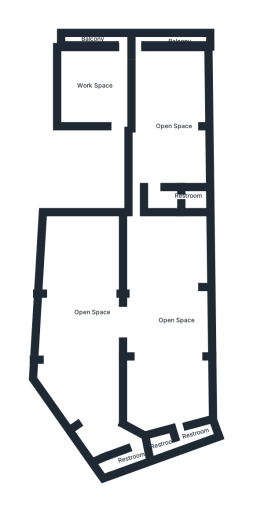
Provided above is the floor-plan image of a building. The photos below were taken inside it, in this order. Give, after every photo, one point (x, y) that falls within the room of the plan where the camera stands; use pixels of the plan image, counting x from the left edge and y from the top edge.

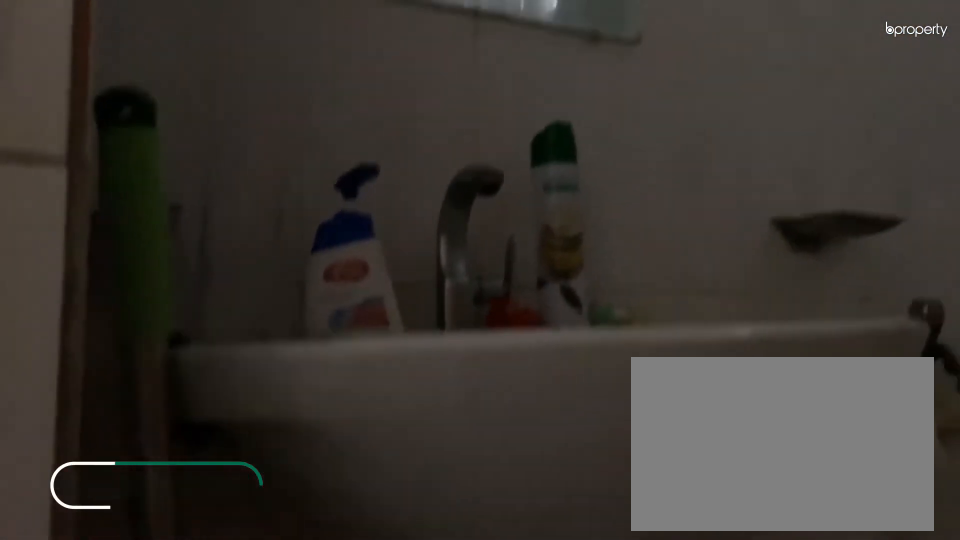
(192, 195)
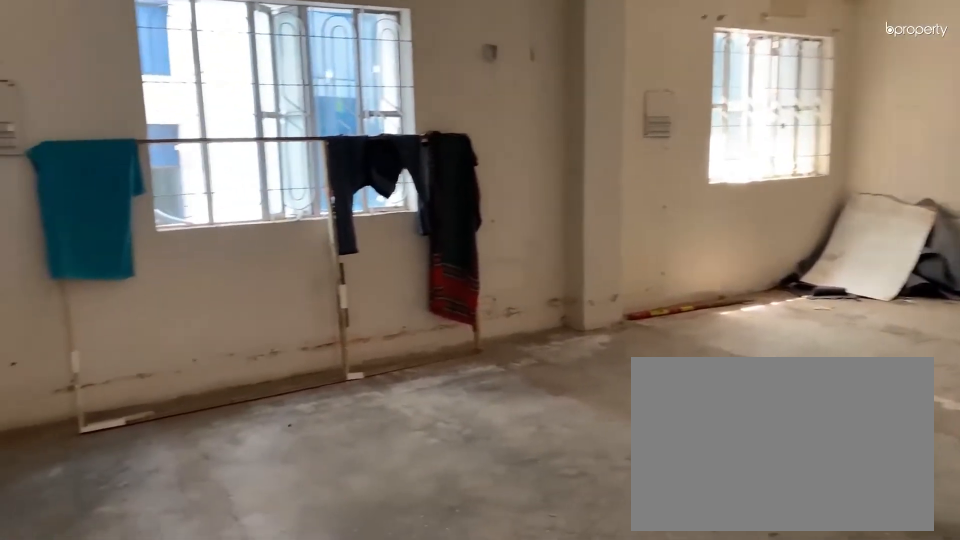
(165, 333)
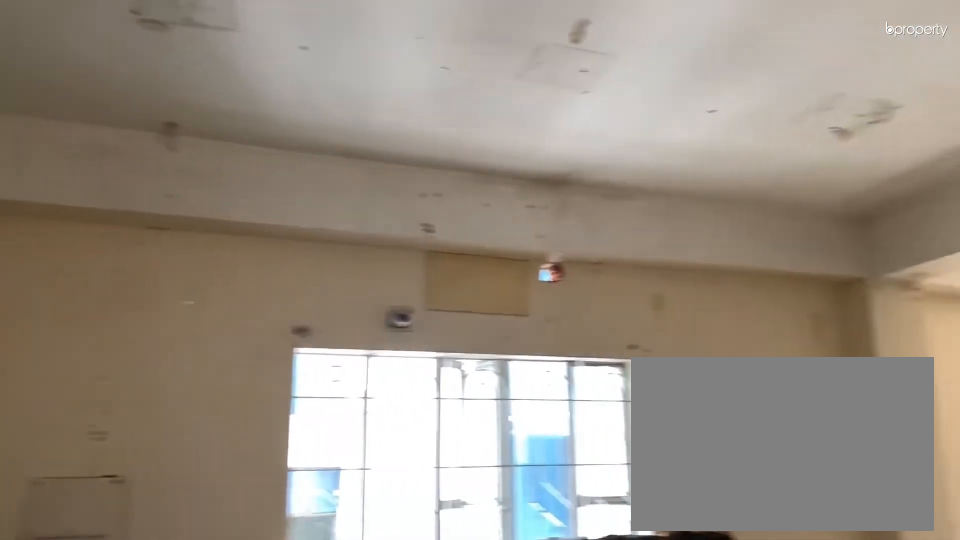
(165, 333)
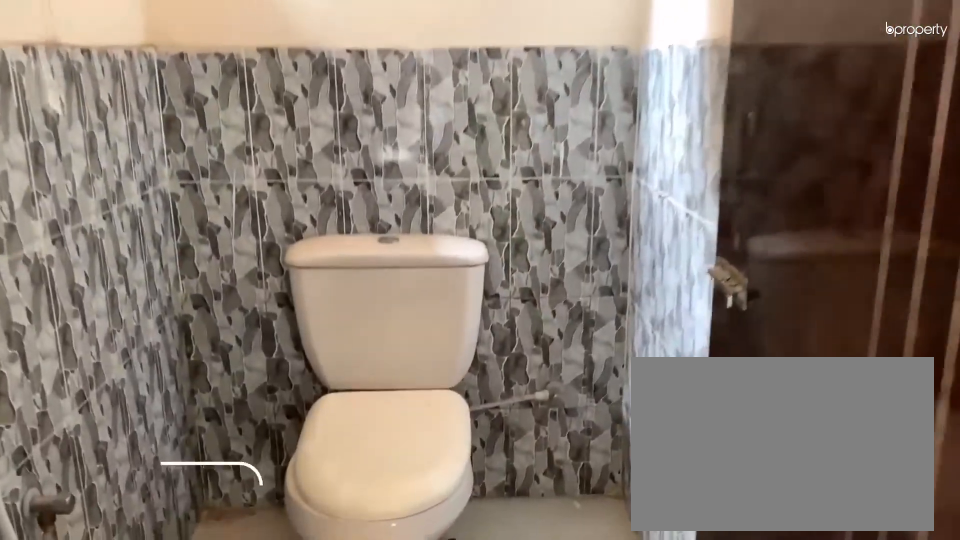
(166, 442)
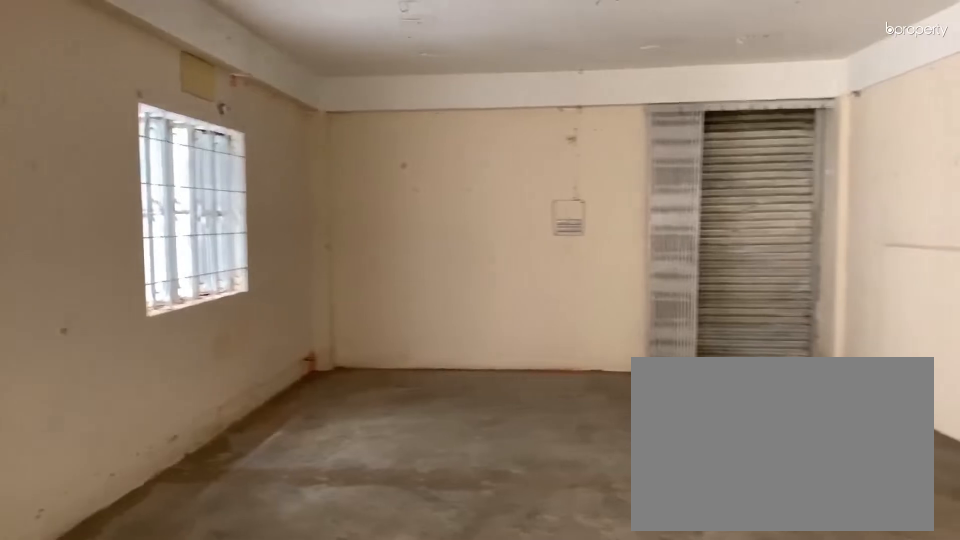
(79, 327)
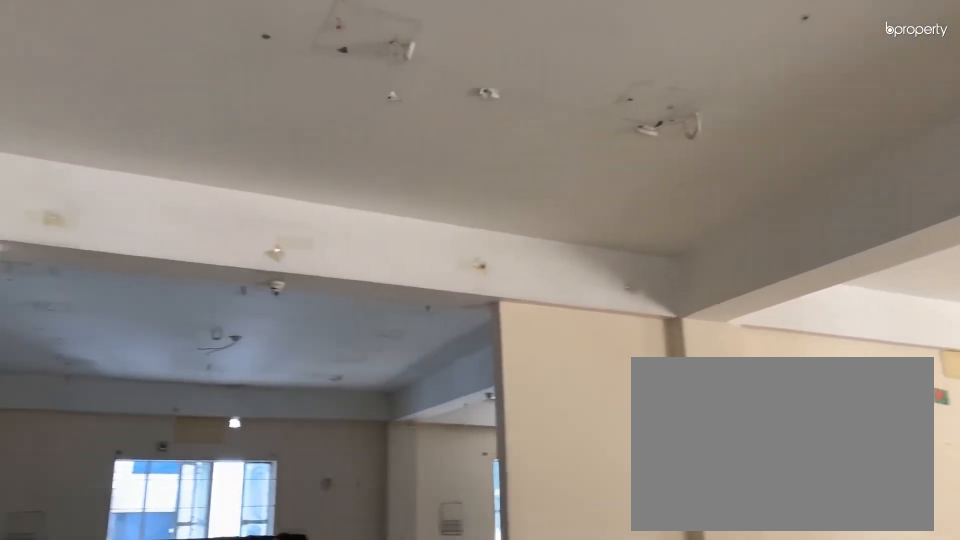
(79, 335)
